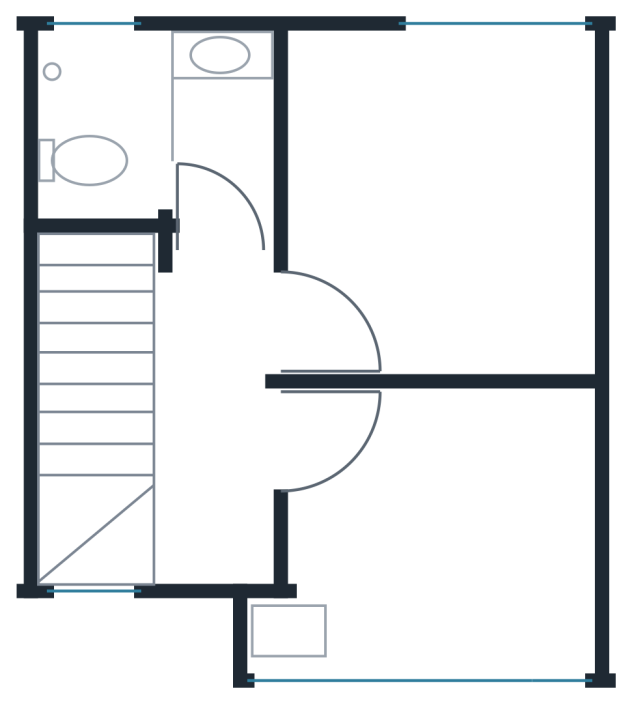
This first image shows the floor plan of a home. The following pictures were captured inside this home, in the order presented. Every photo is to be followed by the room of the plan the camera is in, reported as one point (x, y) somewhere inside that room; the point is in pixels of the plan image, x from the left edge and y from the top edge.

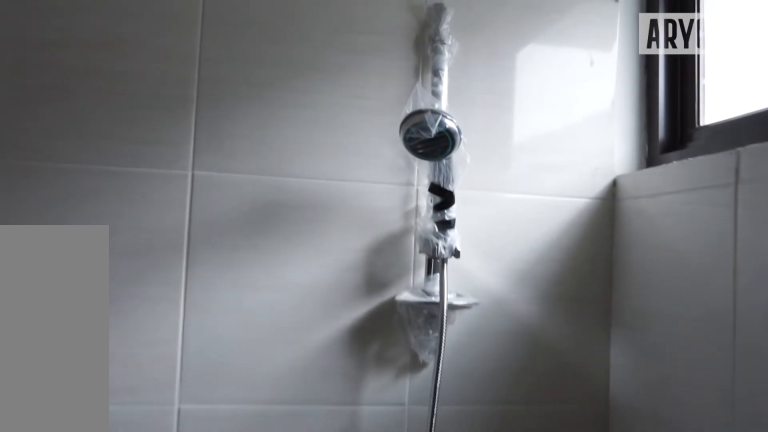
(163, 132)
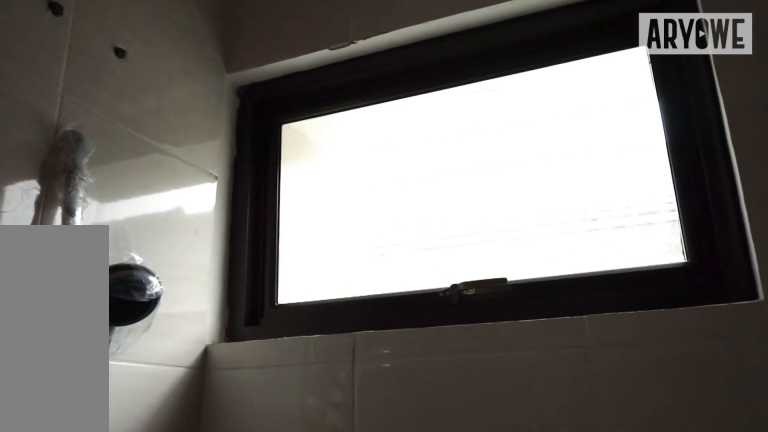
(163, 132)
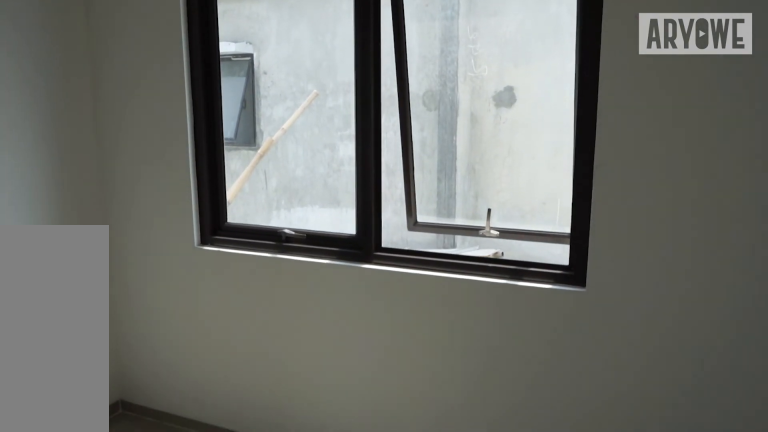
(437, 201)
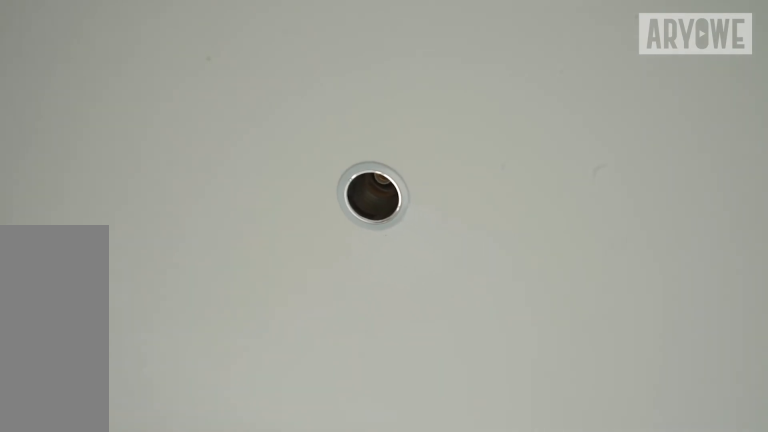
(437, 201)
